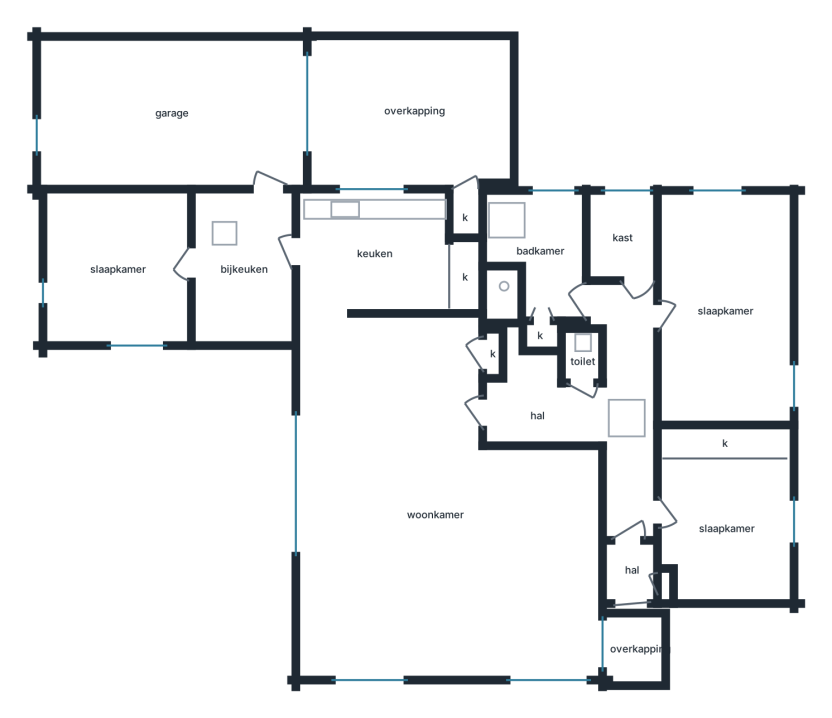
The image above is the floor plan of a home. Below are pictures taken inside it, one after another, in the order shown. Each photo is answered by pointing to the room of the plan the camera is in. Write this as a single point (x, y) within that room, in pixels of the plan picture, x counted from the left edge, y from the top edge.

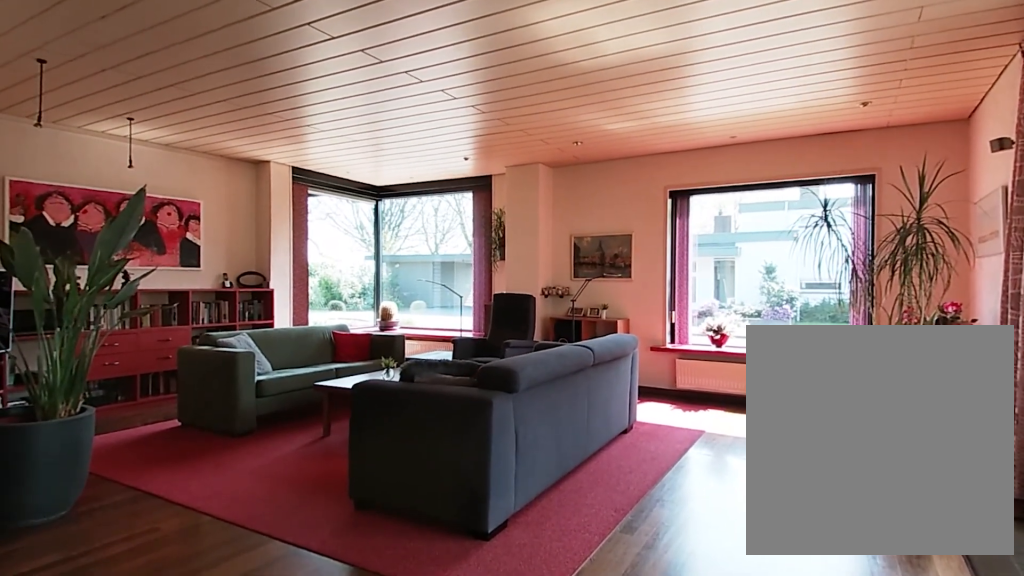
(448, 499)
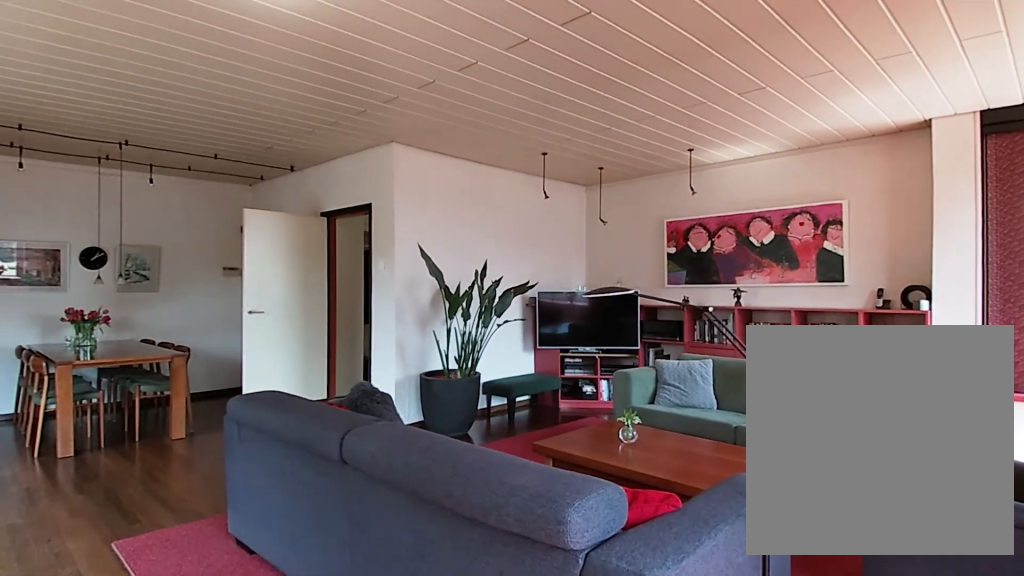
(448, 499)
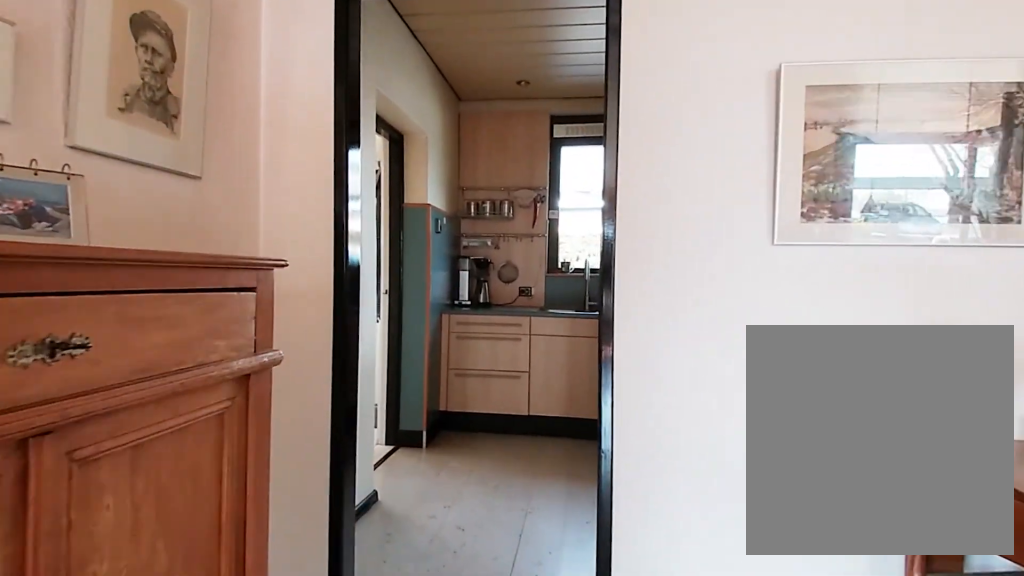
(448, 499)
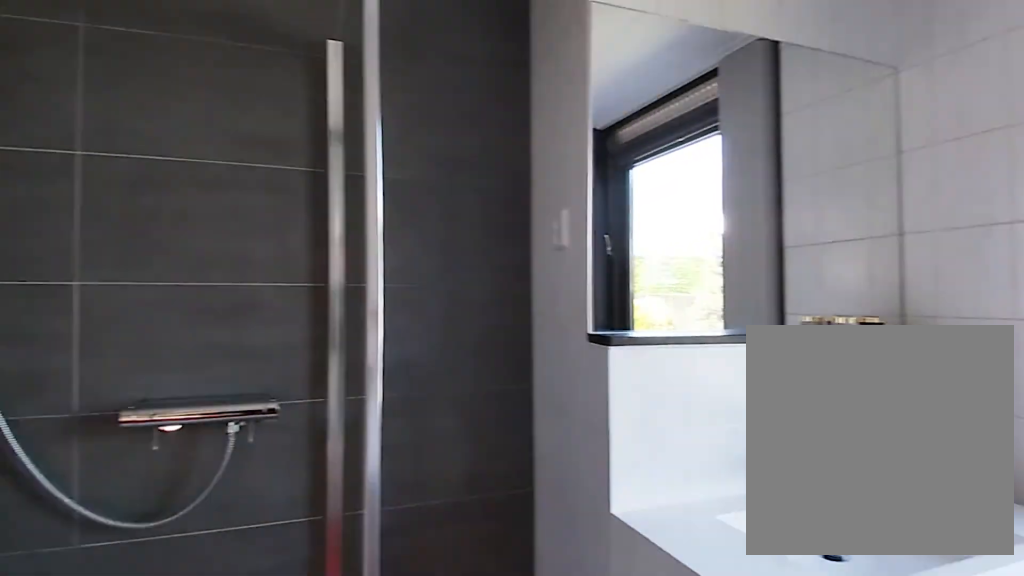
(541, 250)
